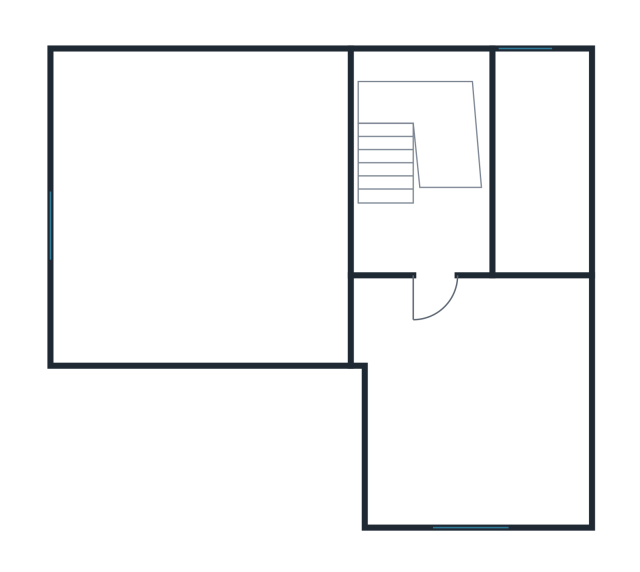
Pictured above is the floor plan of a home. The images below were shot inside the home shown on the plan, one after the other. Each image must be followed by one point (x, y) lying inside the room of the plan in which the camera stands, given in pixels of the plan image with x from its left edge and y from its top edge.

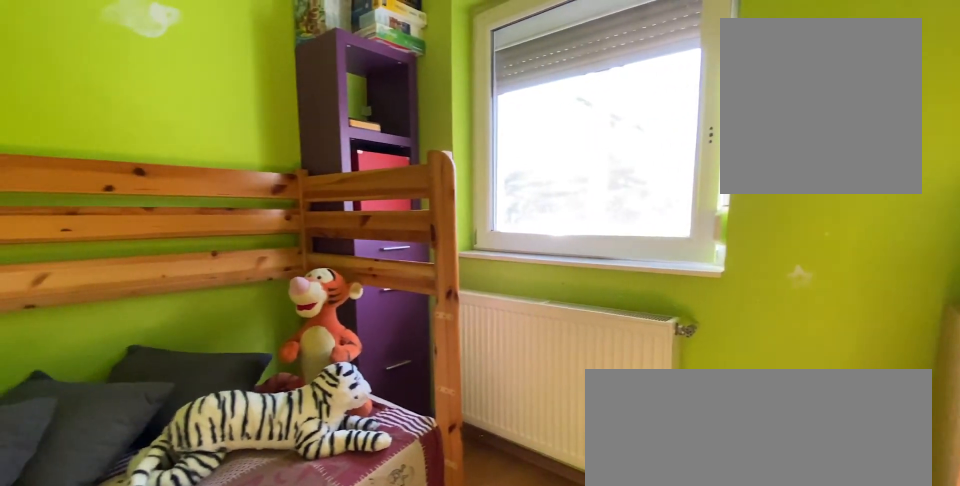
(459, 425)
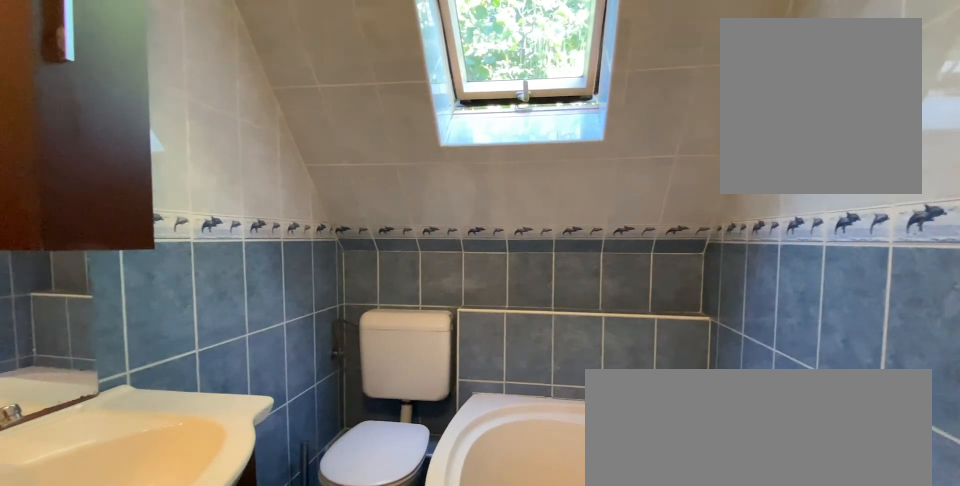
(528, 175)
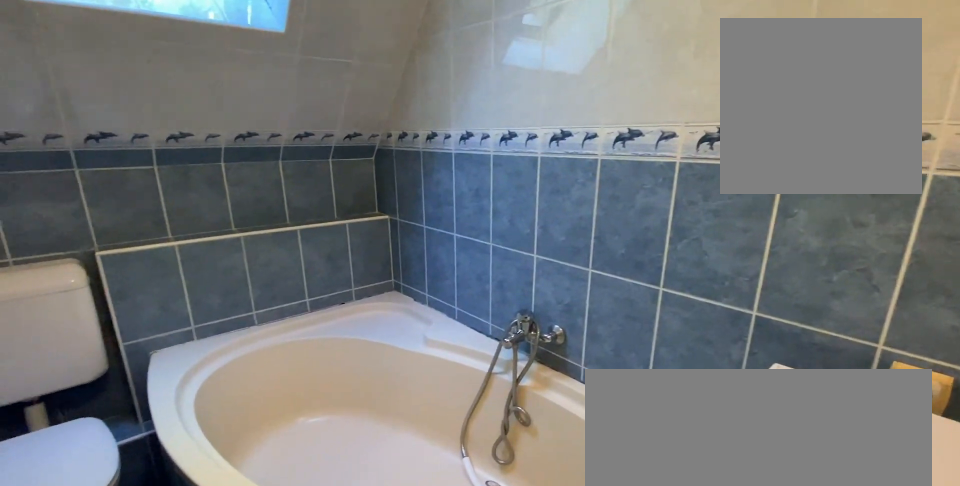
(528, 175)
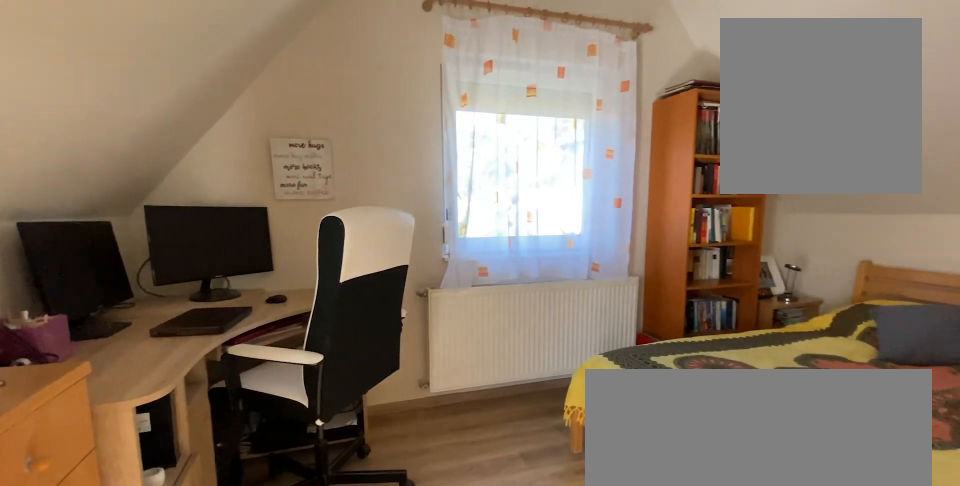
(201, 223)
